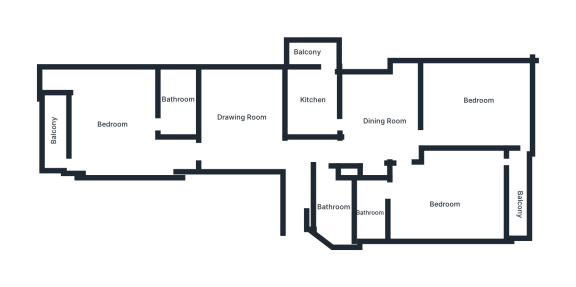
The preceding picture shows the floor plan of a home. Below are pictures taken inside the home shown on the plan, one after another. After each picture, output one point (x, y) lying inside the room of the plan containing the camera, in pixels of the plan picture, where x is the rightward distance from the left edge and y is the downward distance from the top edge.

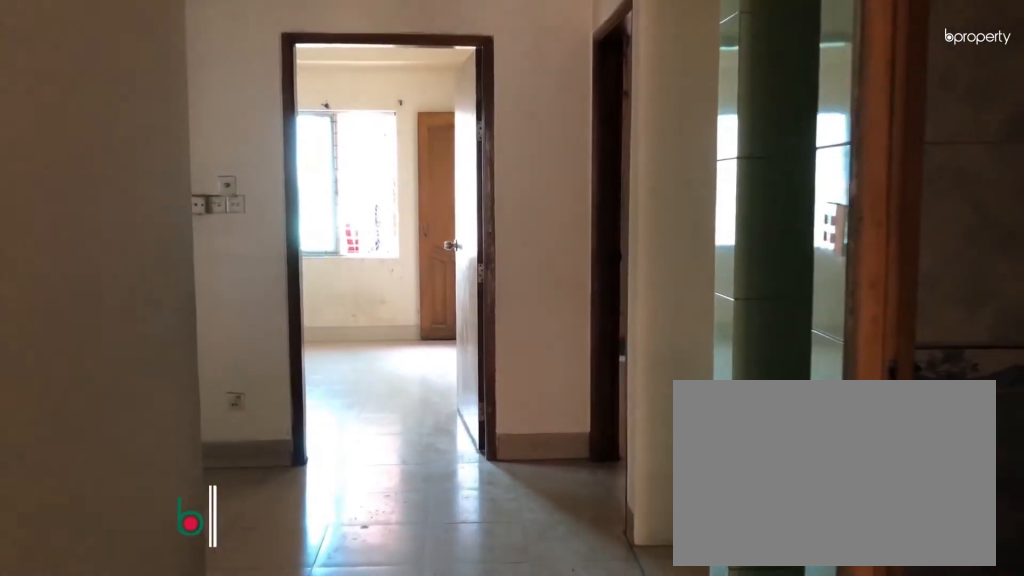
(377, 116)
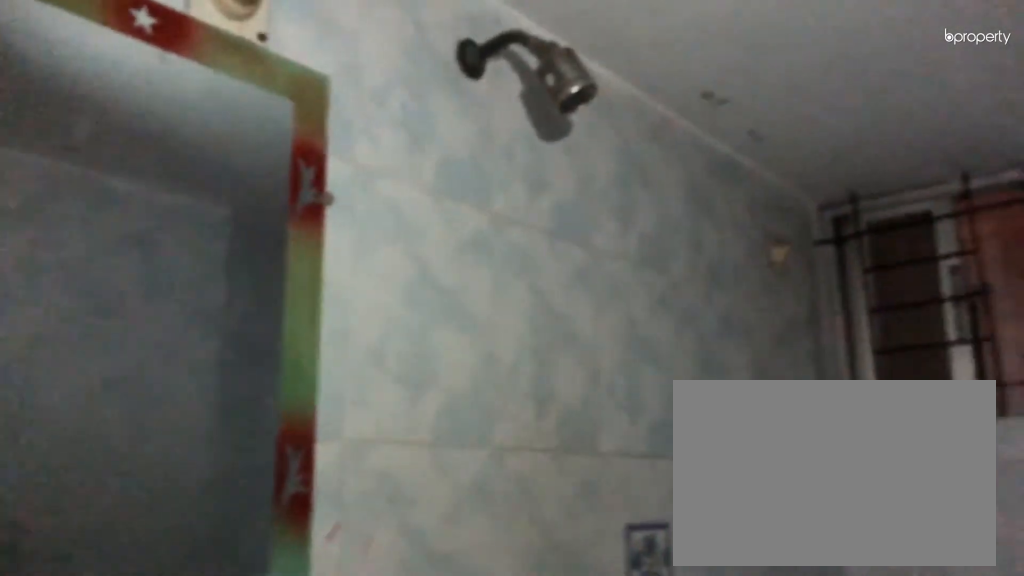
(332, 206)
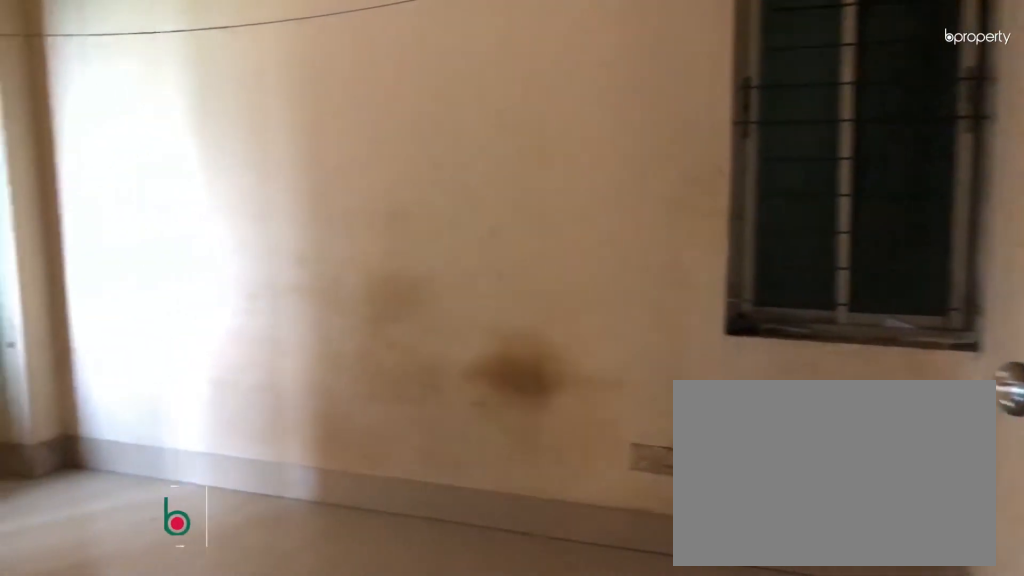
(453, 196)
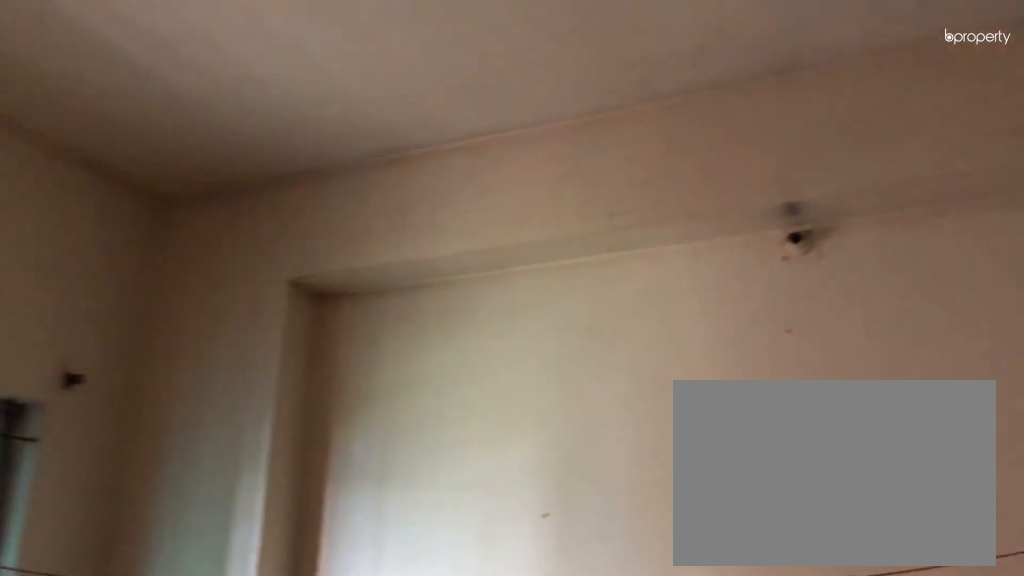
(453, 196)
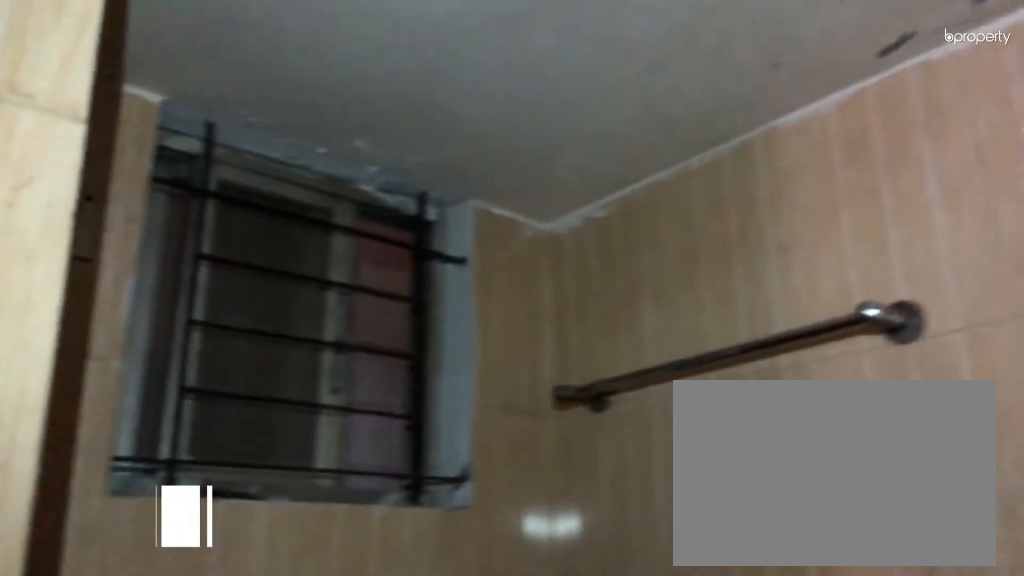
(372, 213)
